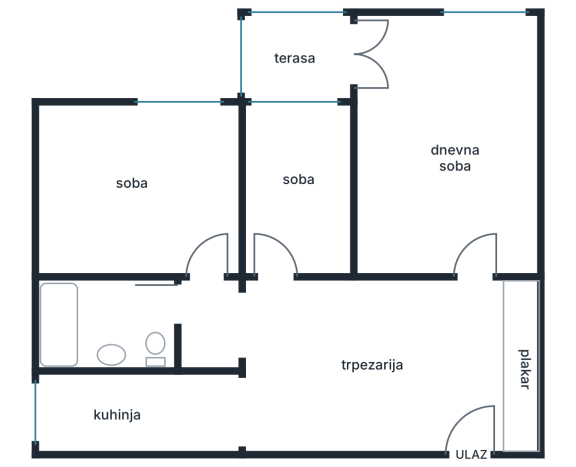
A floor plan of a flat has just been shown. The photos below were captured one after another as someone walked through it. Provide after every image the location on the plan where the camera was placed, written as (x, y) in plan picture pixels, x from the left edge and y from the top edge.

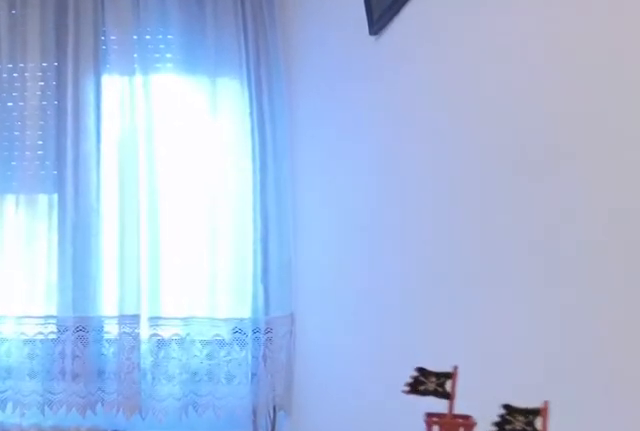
(215, 221)
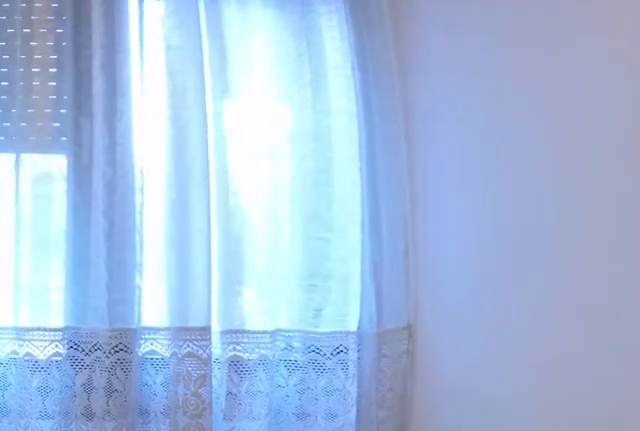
(215, 185)
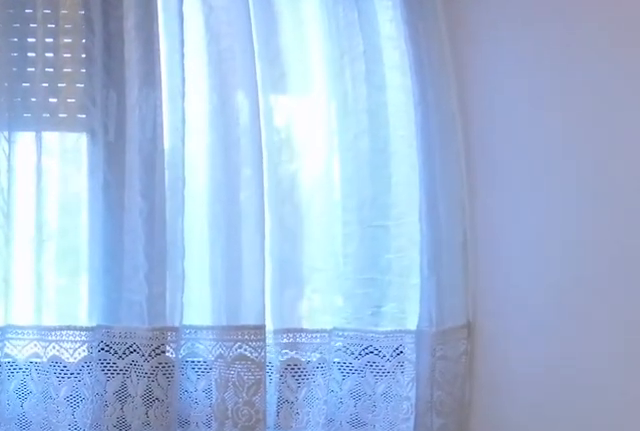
(215, 169)
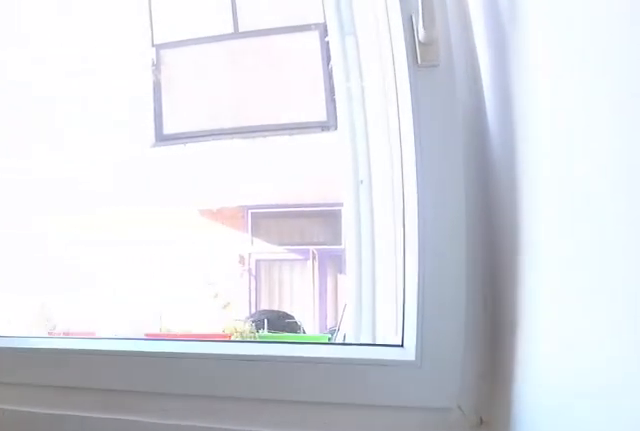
(91, 408)
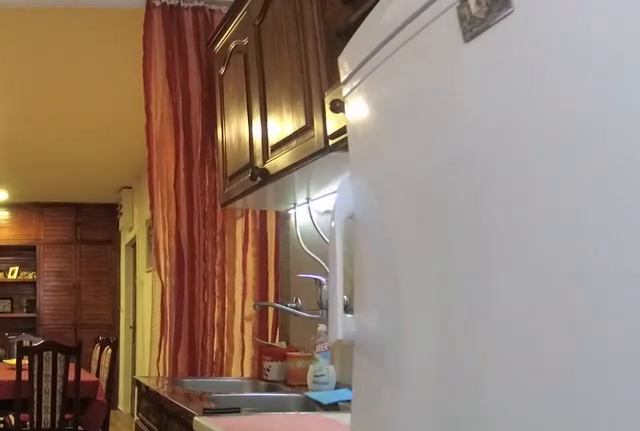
(114, 409)
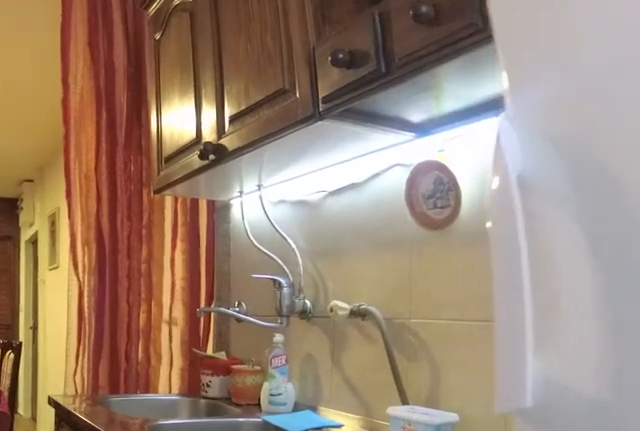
(139, 409)
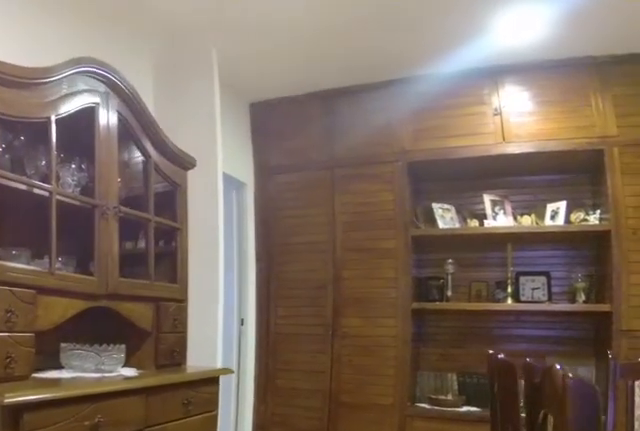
(300, 376)
